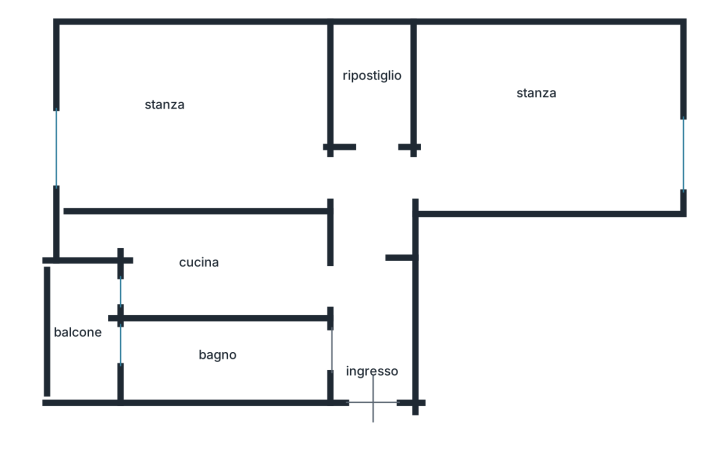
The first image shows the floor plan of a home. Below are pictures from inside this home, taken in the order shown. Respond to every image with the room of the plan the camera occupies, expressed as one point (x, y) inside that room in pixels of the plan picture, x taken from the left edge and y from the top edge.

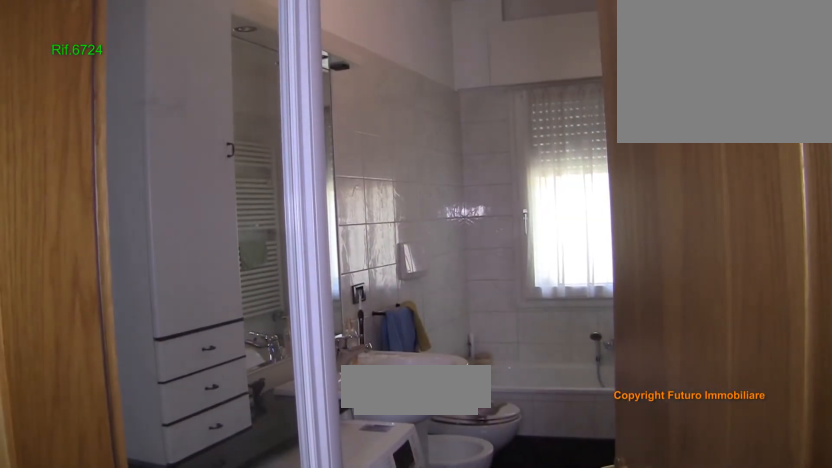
(236, 358)
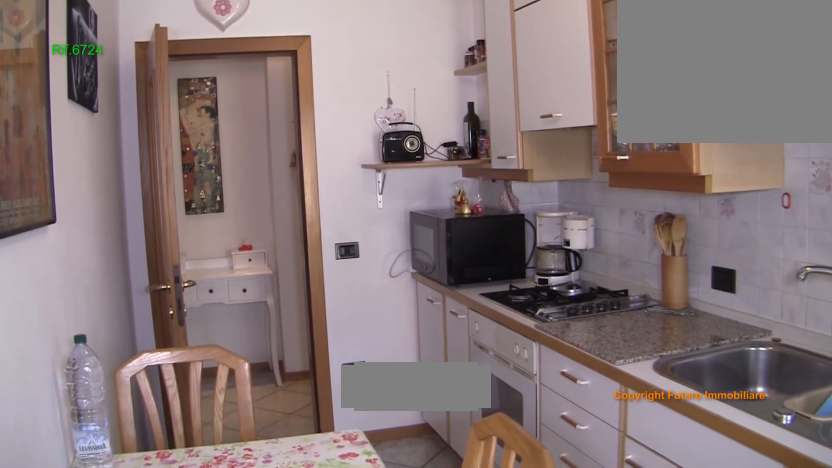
(228, 265)
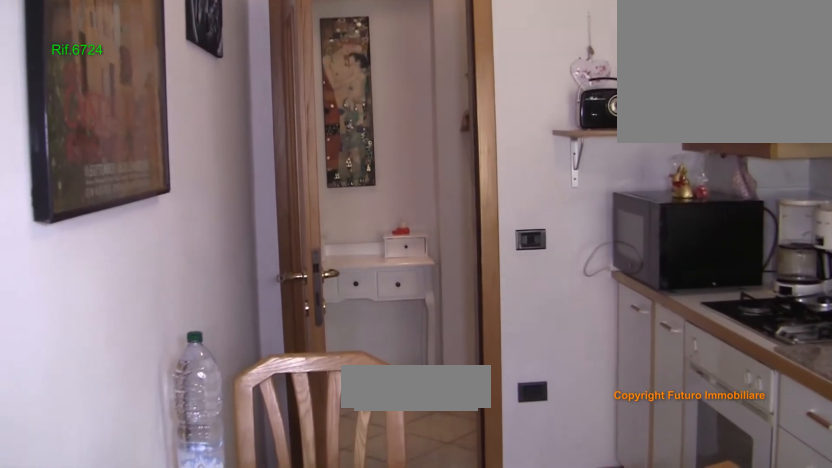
(228, 265)
